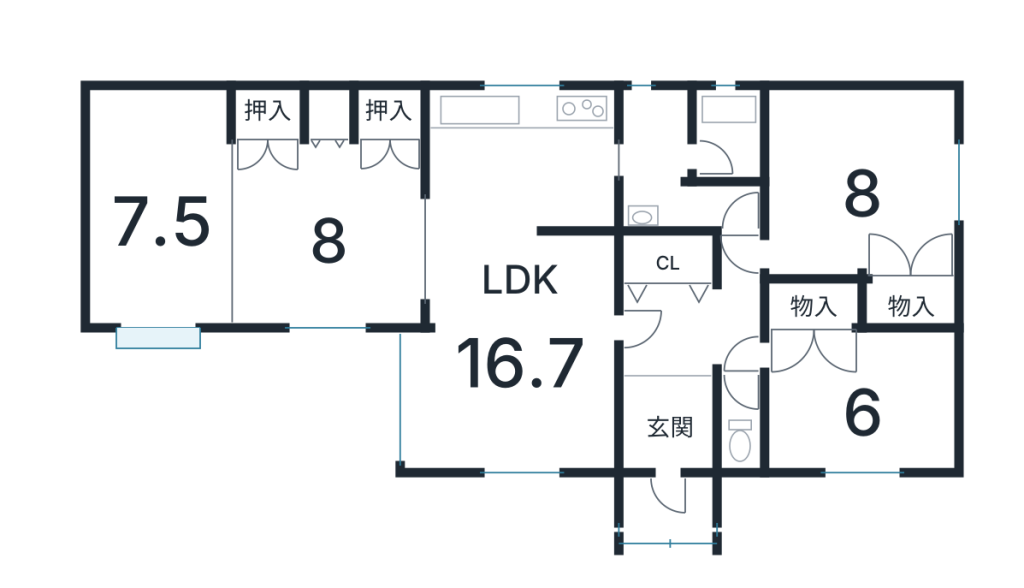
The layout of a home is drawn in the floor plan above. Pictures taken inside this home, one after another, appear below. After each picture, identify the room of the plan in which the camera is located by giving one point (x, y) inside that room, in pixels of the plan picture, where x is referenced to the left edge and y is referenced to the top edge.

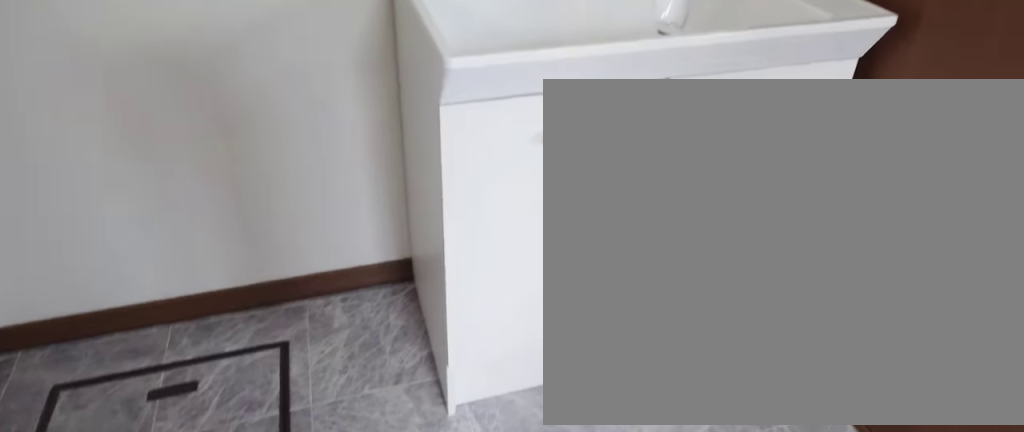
(653, 180)
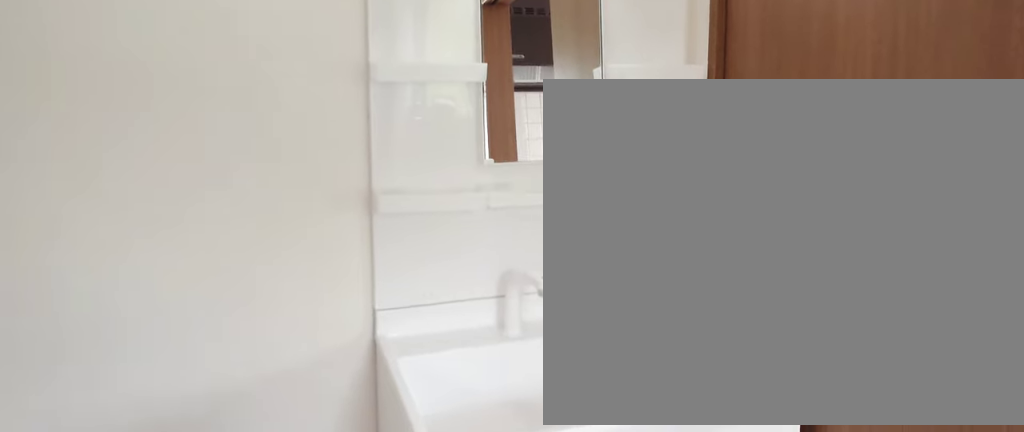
(653, 180)
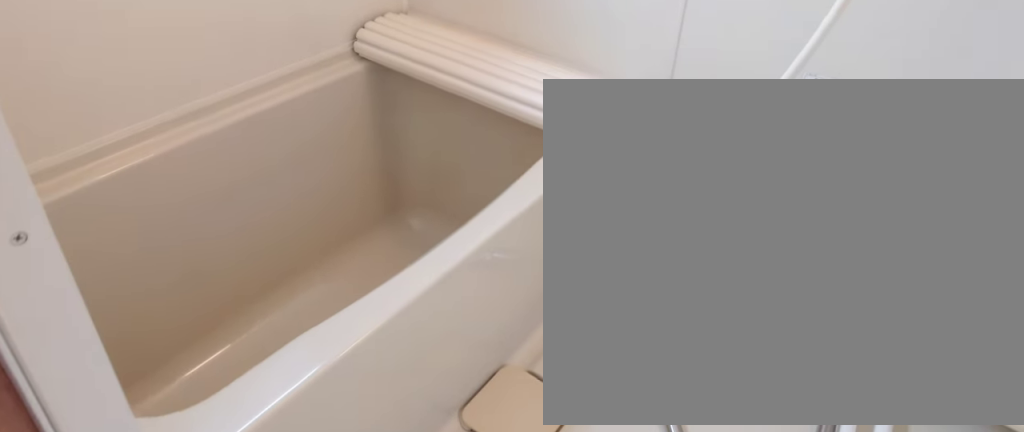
(729, 126)
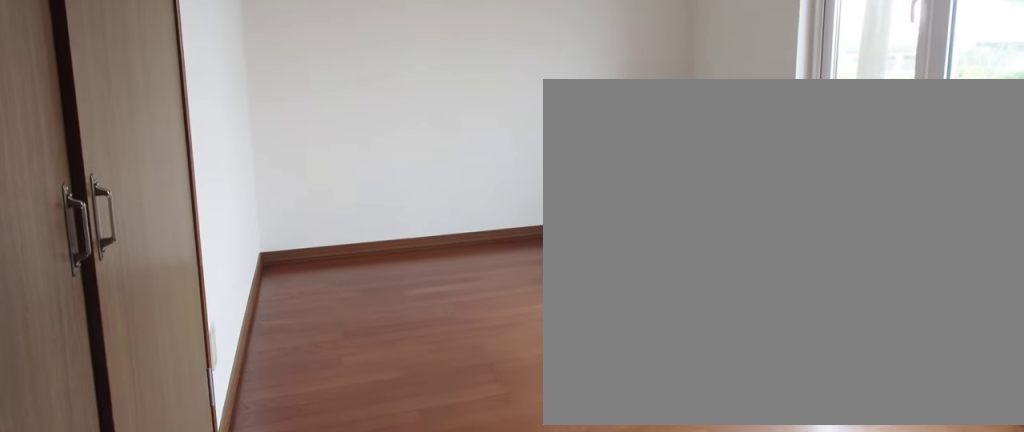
(854, 406)
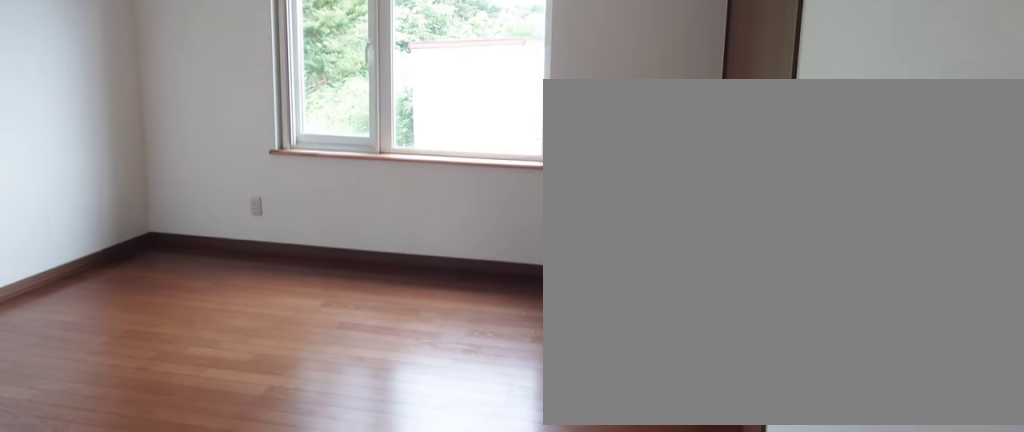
(866, 182)
